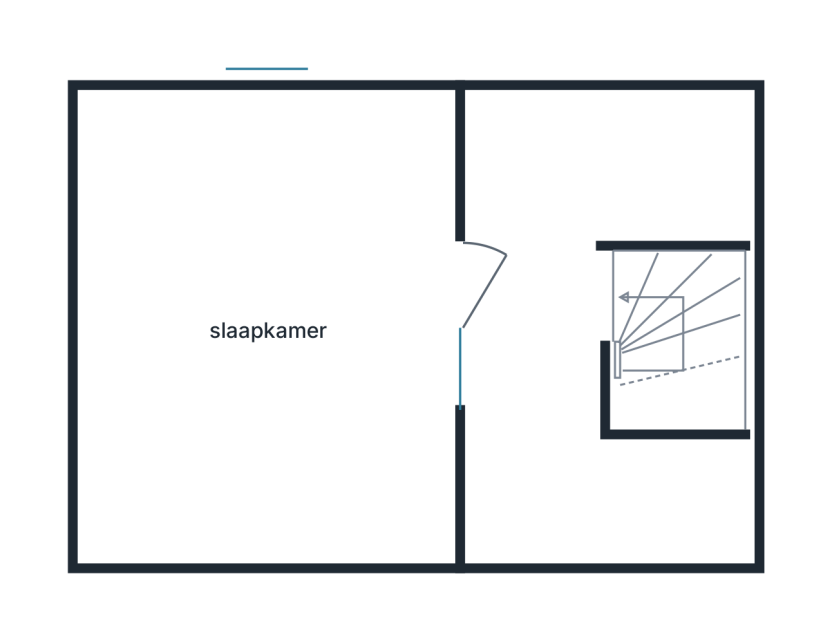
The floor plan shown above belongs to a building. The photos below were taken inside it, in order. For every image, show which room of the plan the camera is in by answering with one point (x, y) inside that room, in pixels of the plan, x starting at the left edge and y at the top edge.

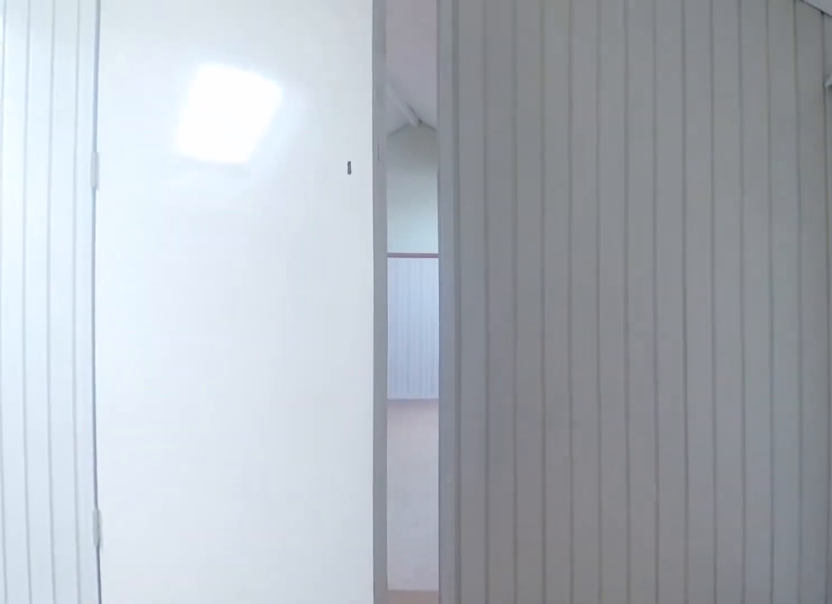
(585, 323)
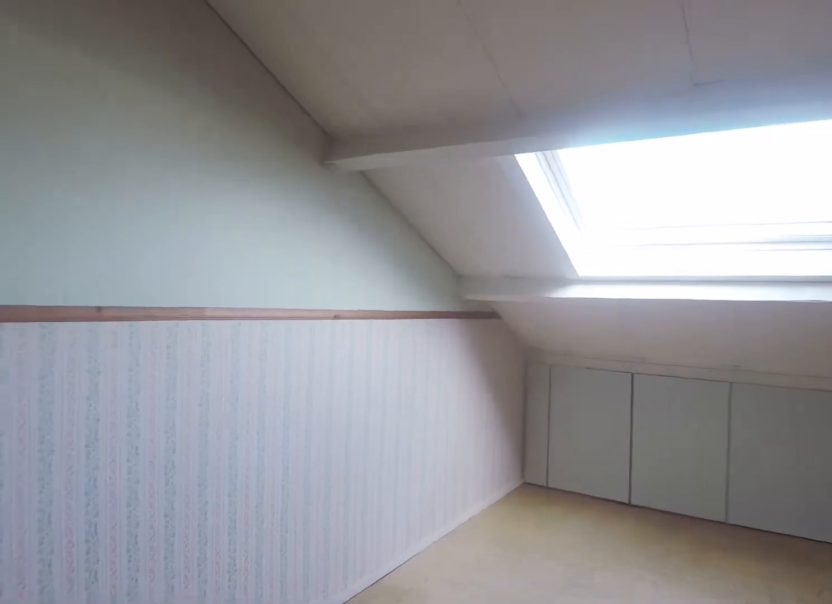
(271, 326)
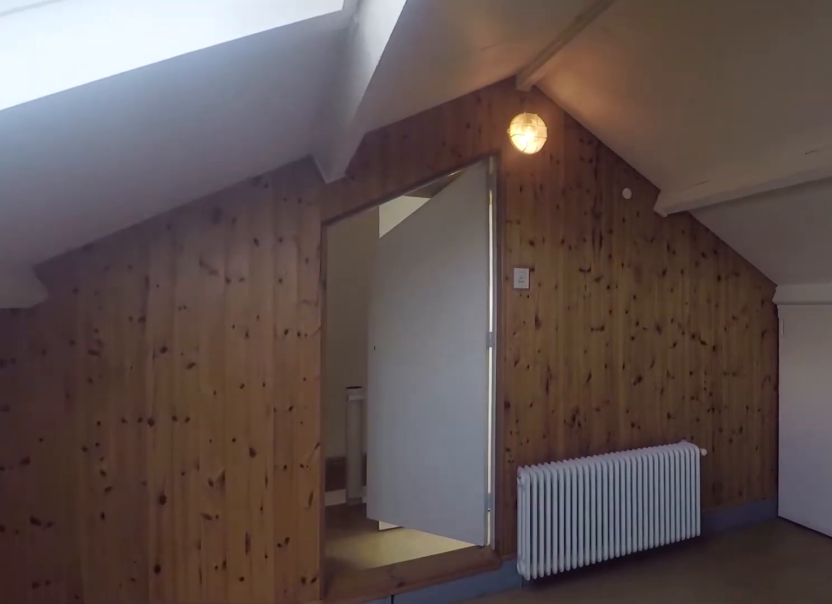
(271, 326)
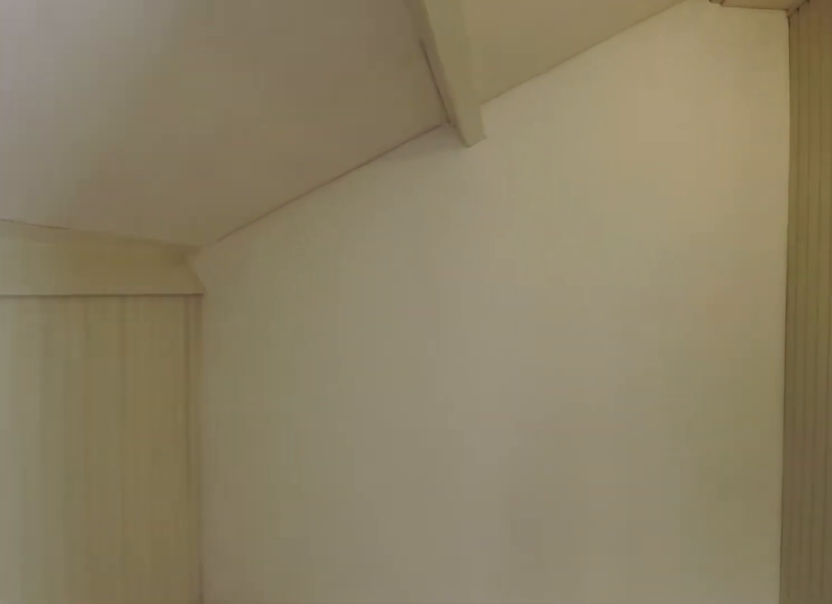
(585, 321)
